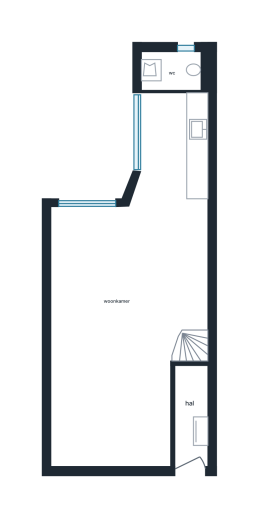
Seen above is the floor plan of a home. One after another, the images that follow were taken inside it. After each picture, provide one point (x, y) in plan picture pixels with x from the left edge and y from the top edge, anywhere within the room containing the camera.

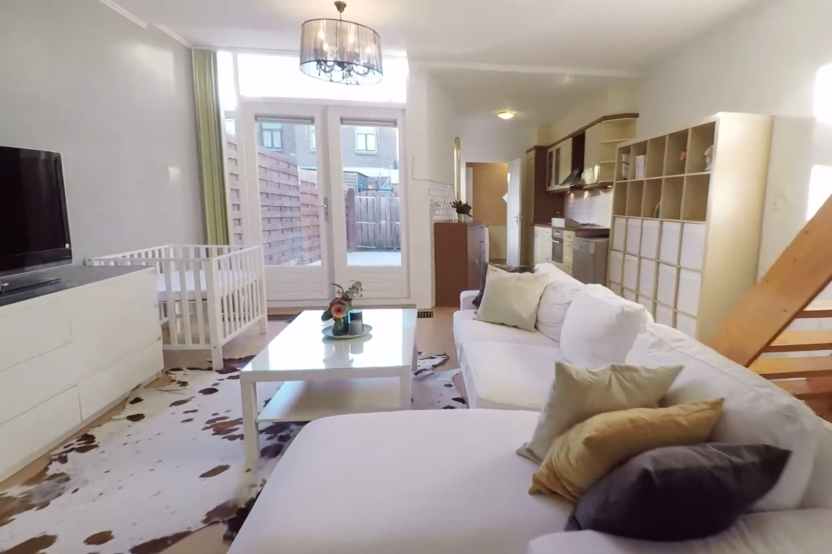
(93, 260)
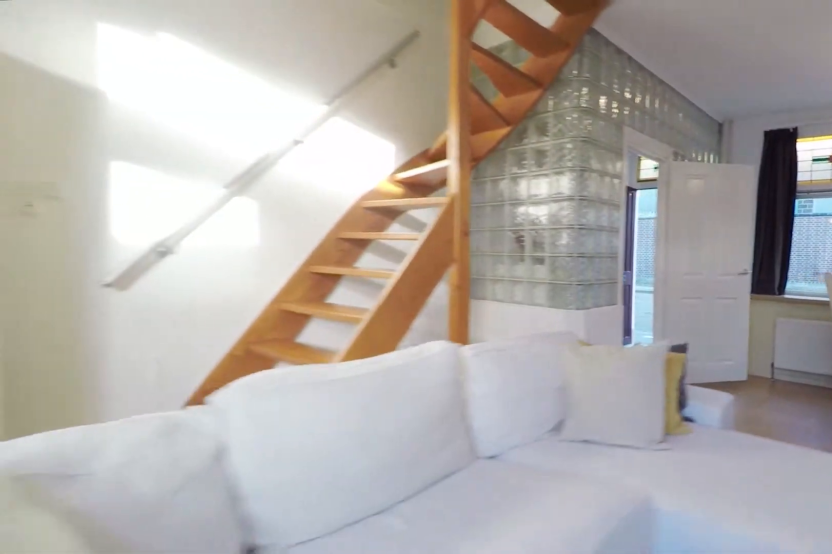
(94, 256)
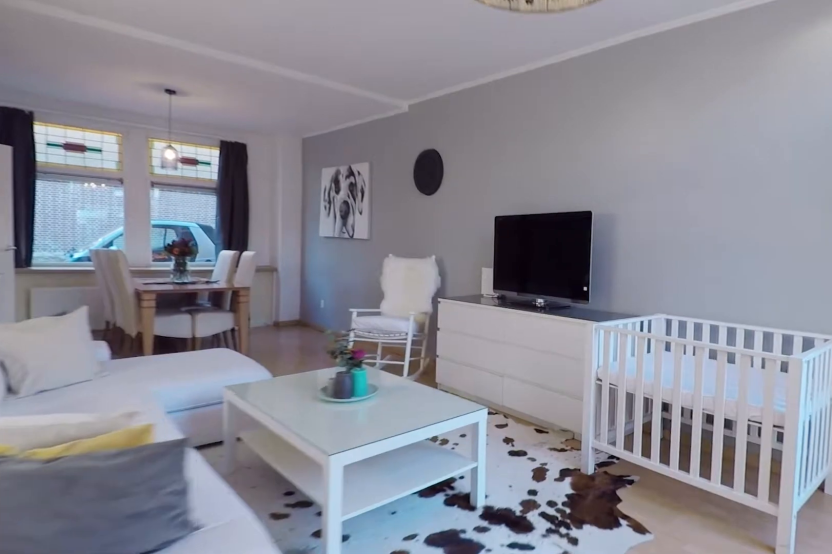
(200, 264)
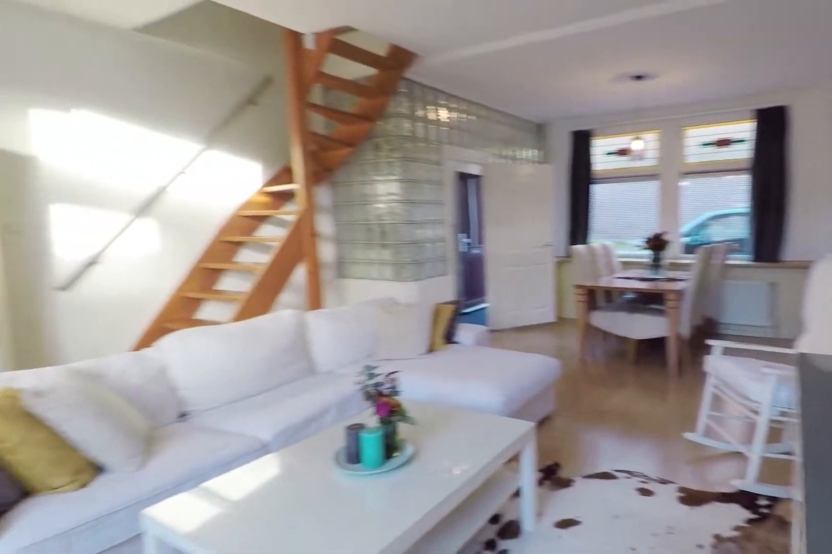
(95, 260)
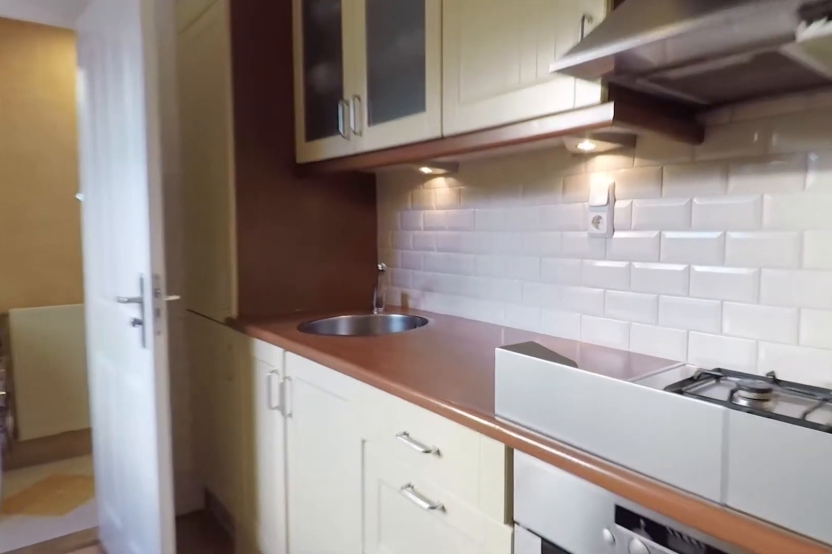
(197, 146)
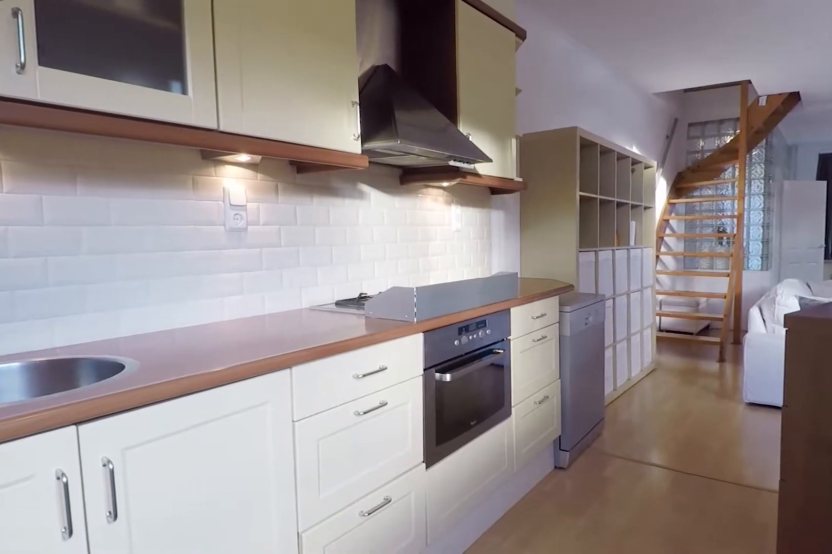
(197, 146)
